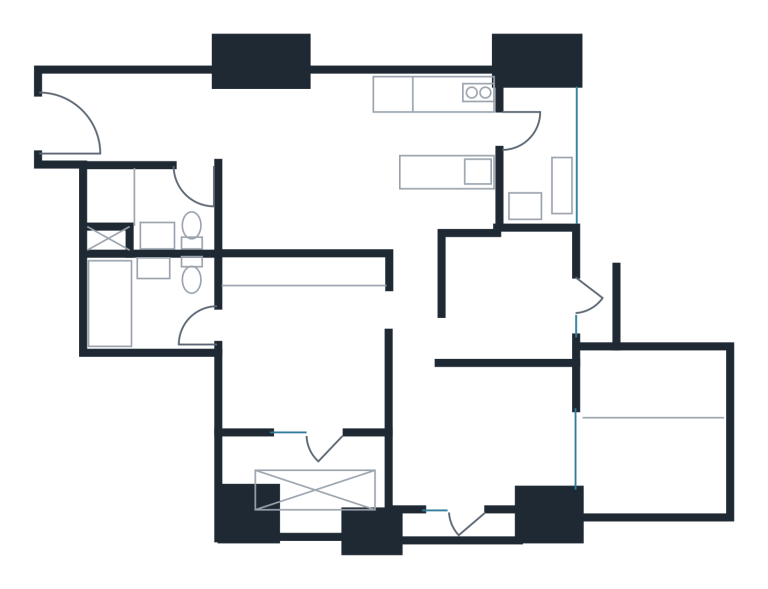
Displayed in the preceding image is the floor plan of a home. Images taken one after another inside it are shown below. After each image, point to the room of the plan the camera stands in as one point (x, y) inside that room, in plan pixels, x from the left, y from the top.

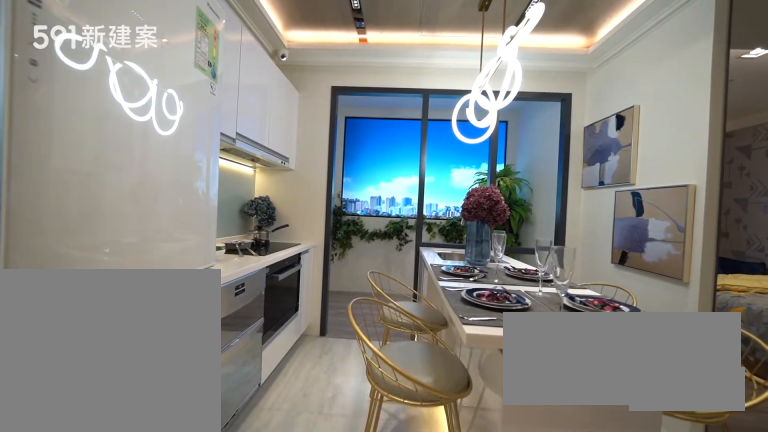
(434, 155)
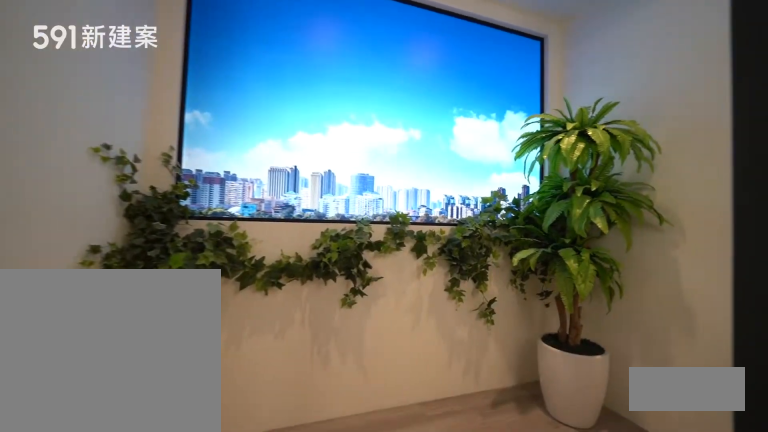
(543, 158)
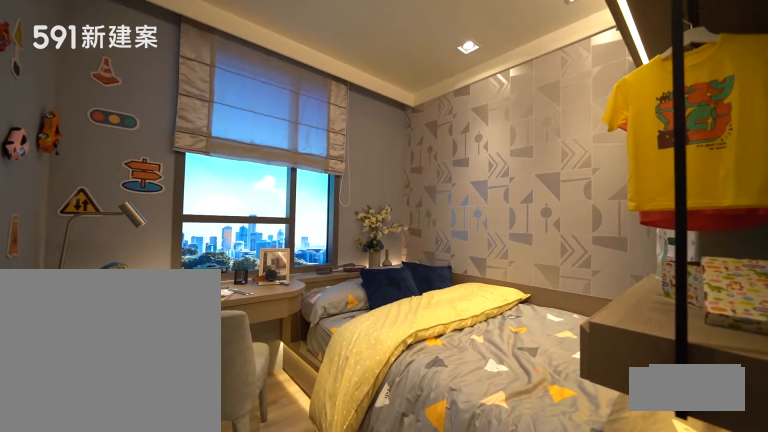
(513, 297)
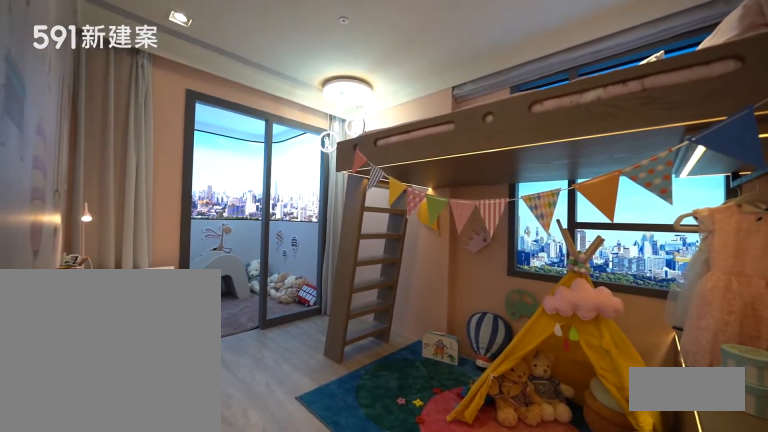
(484, 439)
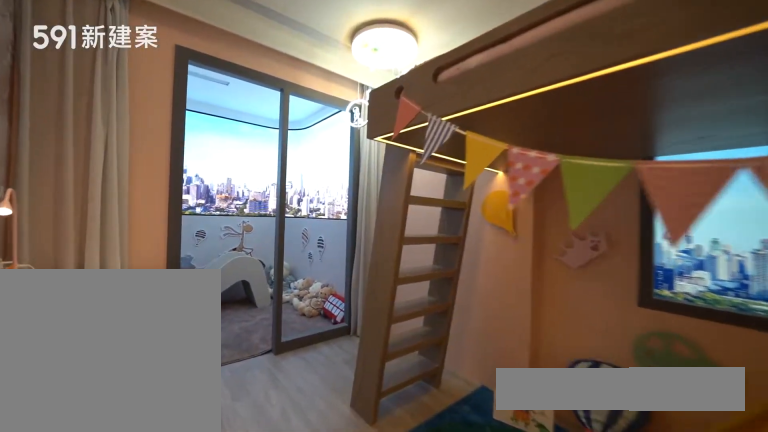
(484, 439)
